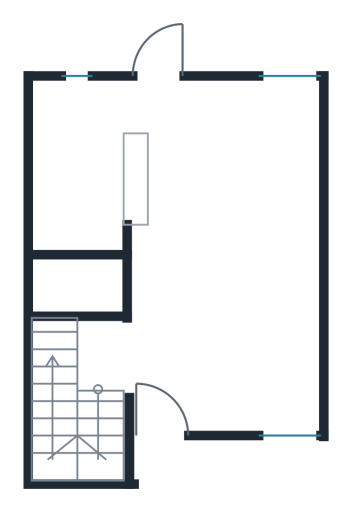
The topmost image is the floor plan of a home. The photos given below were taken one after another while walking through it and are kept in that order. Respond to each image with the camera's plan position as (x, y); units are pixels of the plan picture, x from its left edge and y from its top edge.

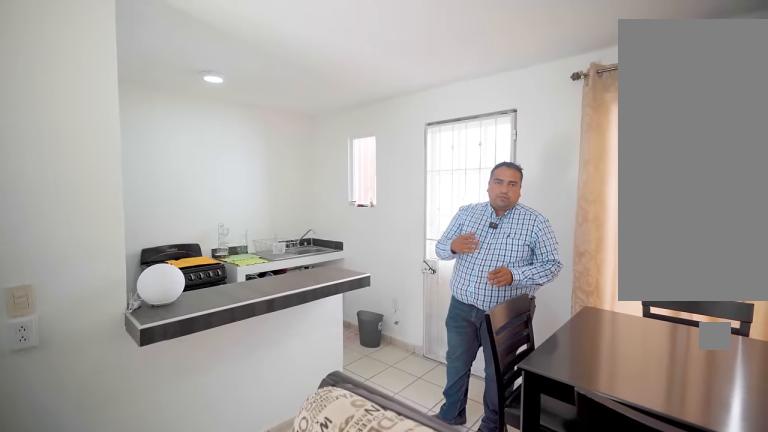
(181, 251)
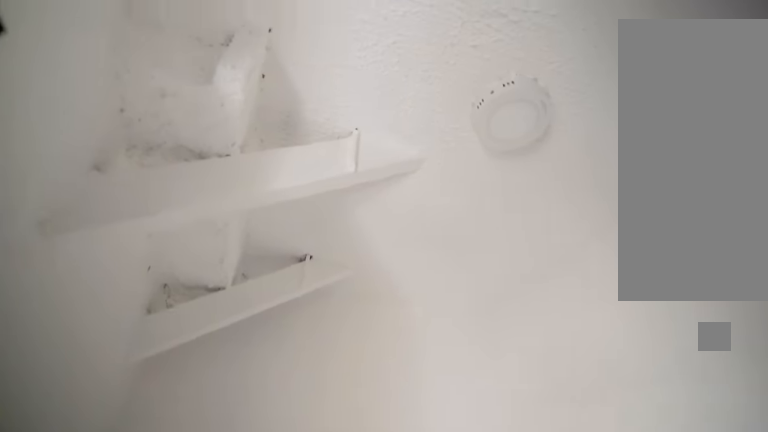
(126, 353)
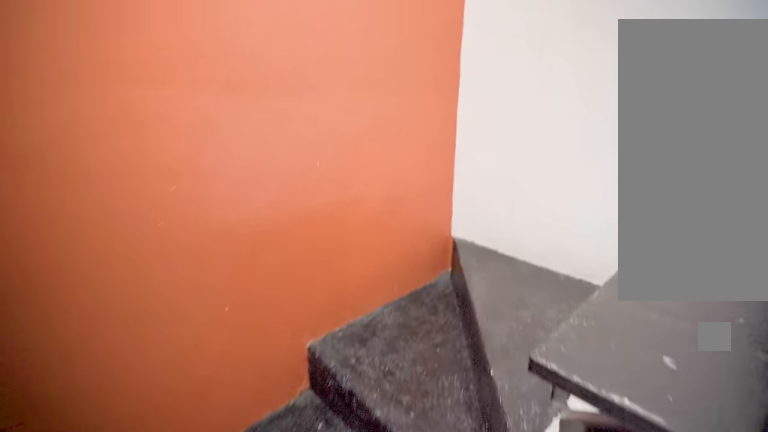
(126, 352)
